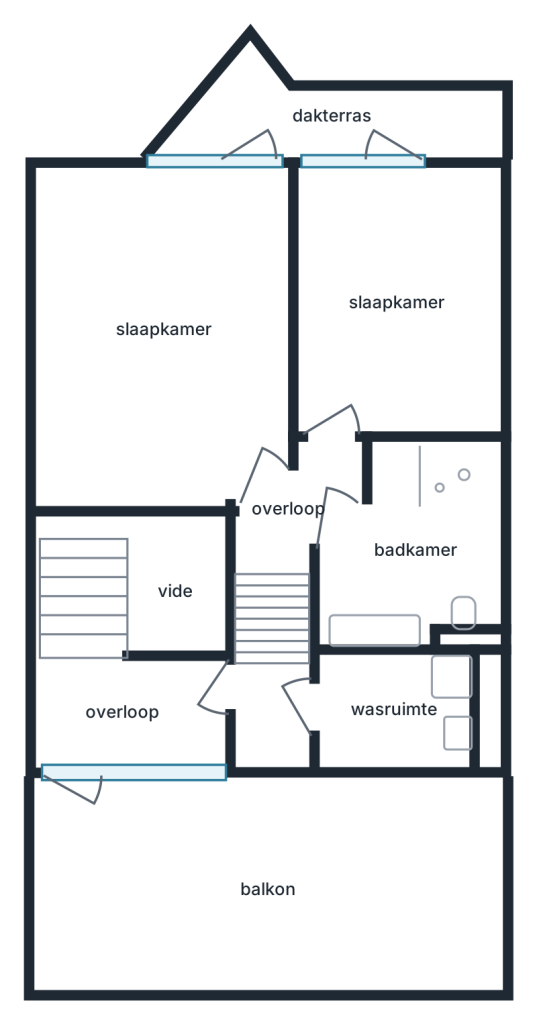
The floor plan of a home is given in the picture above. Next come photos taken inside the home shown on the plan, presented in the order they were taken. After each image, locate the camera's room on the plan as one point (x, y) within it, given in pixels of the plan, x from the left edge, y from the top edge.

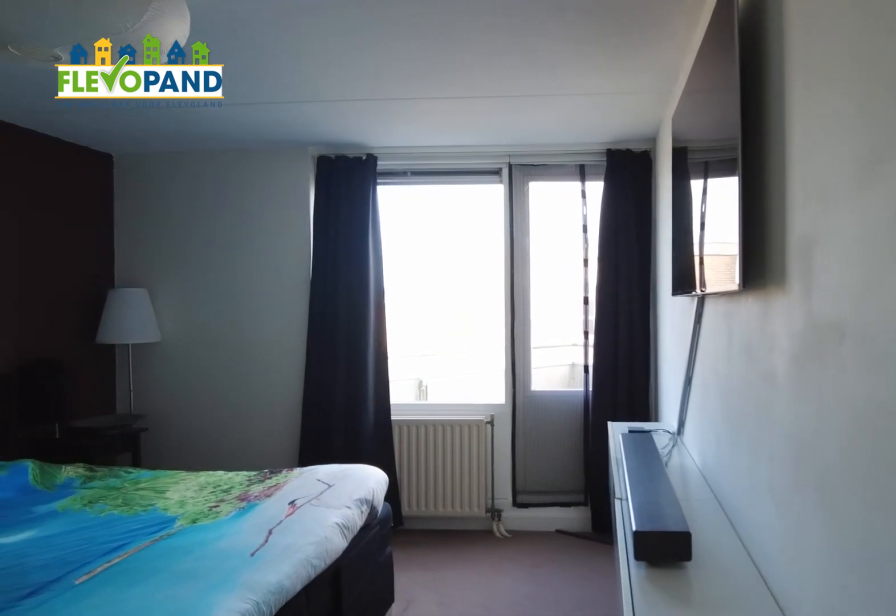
(81, 203)
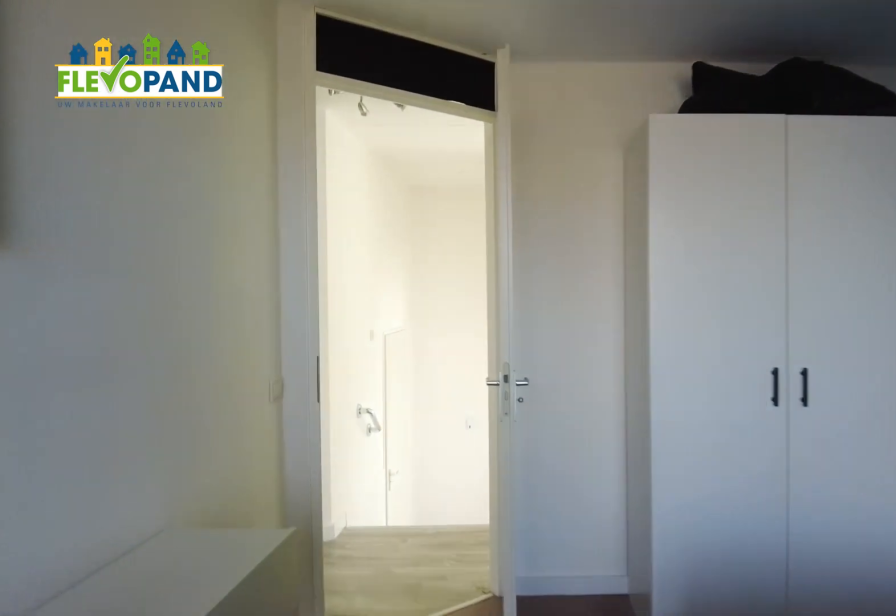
(81, 203)
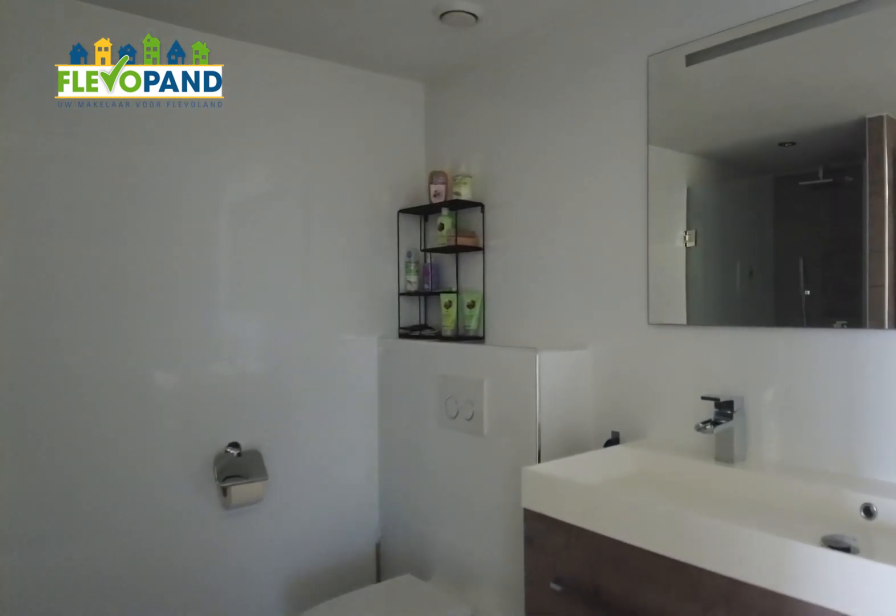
(373, 629)
